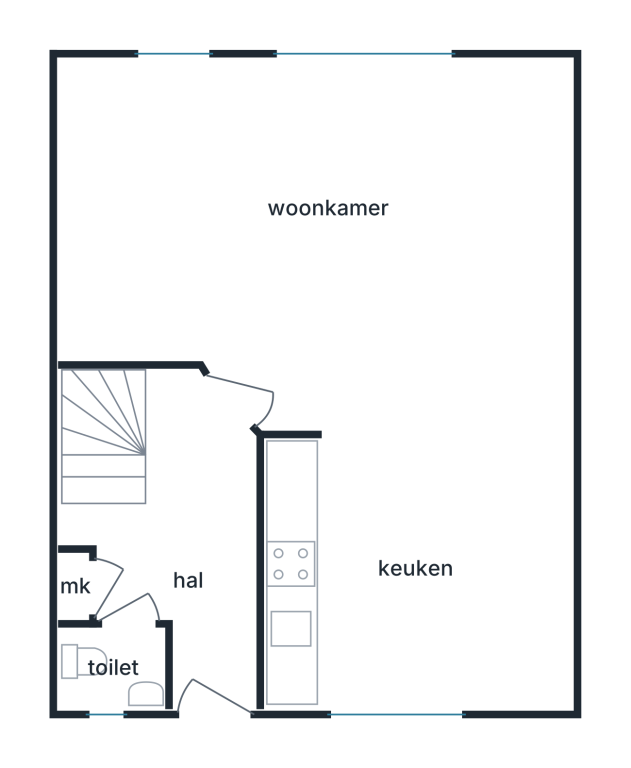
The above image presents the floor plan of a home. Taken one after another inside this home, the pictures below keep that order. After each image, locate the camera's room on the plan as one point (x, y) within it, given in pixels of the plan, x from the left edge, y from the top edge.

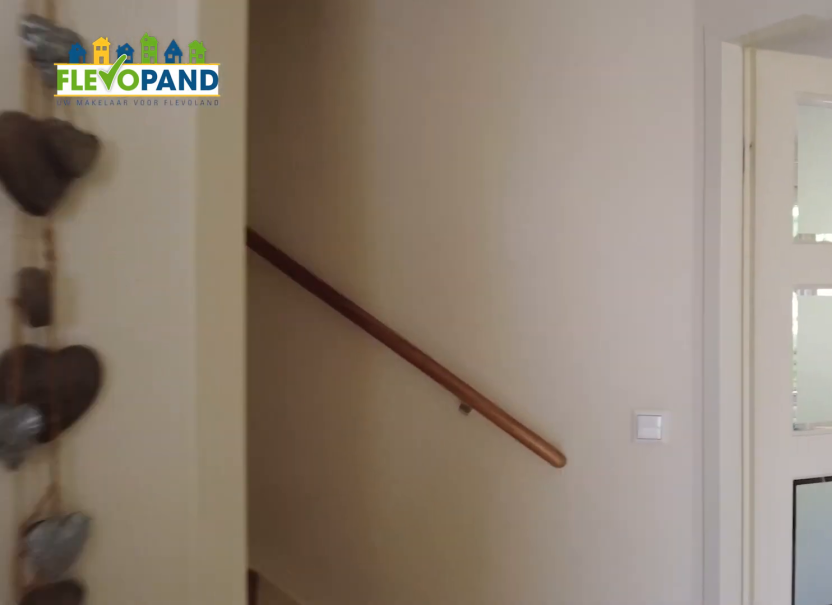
(187, 543)
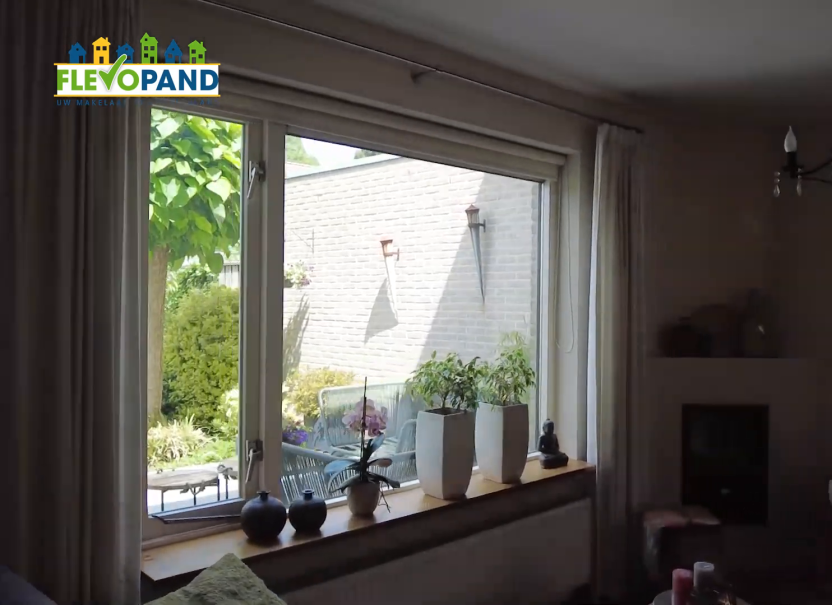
(209, 142)
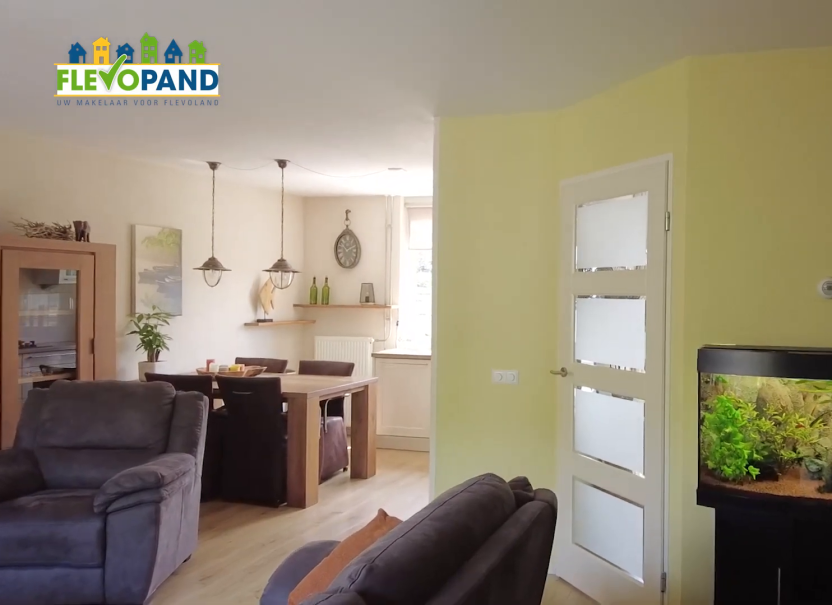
(209, 142)
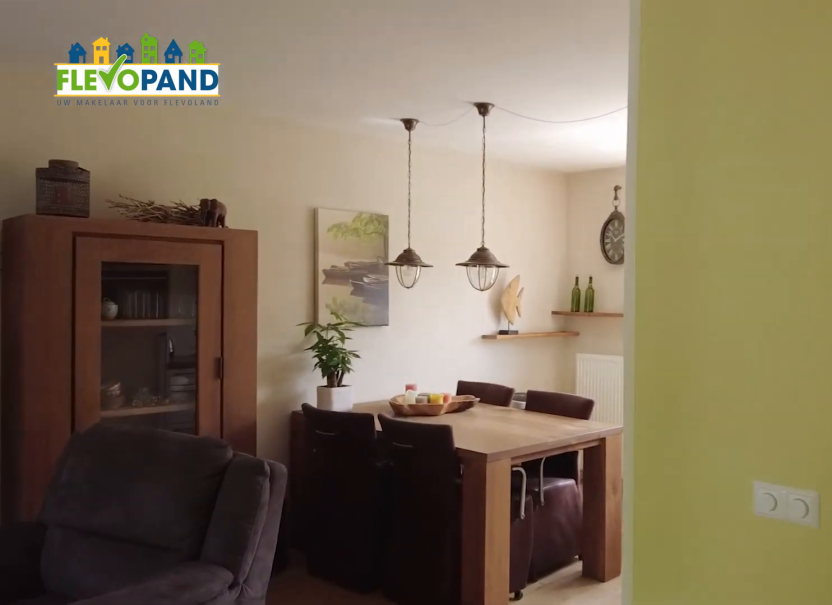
(209, 142)
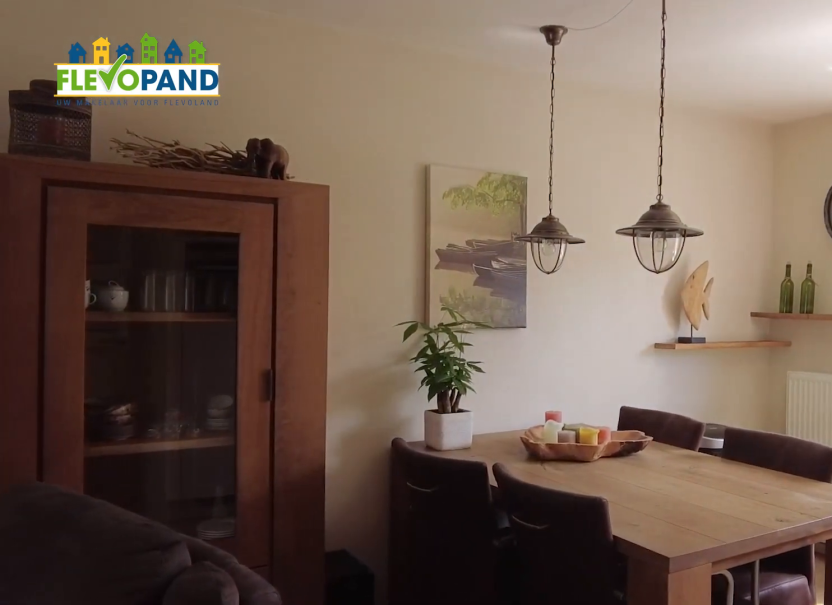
(209, 142)
